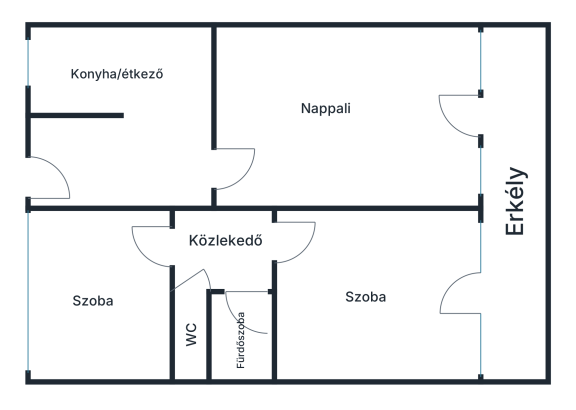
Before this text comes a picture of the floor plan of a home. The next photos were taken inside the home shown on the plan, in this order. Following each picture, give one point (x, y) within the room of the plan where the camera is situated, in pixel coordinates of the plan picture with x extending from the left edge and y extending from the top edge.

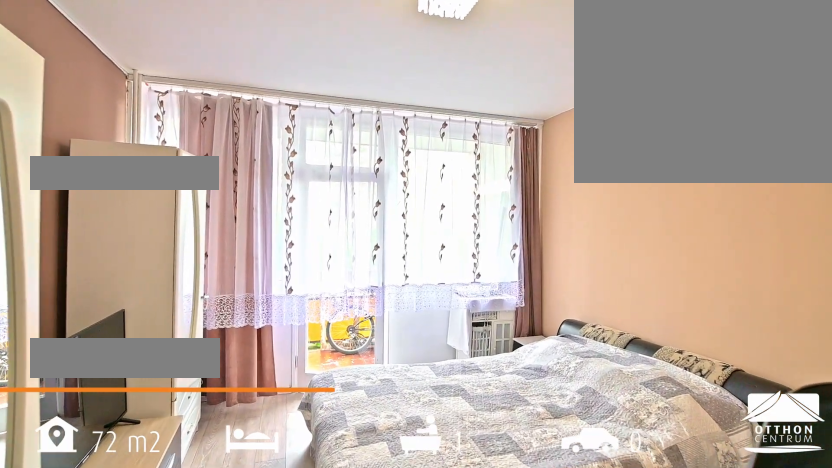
(366, 322)
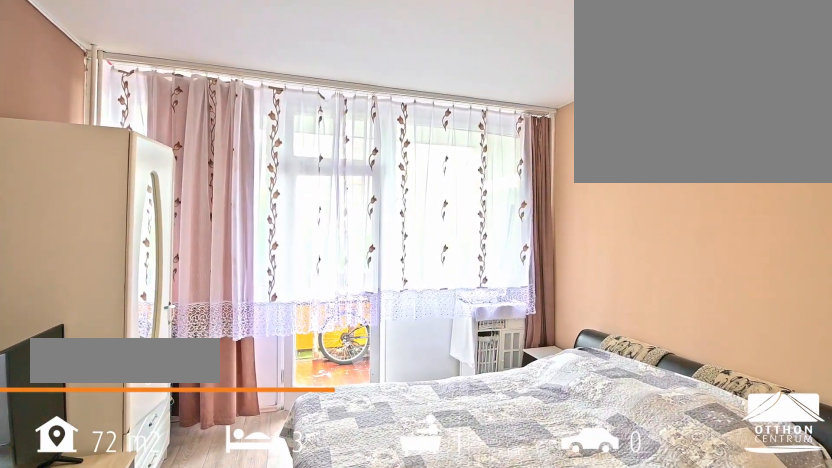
(366, 322)
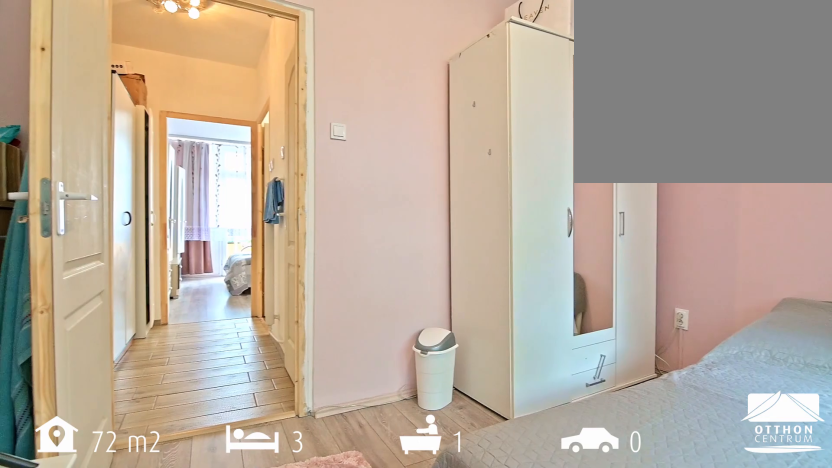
(96, 328)
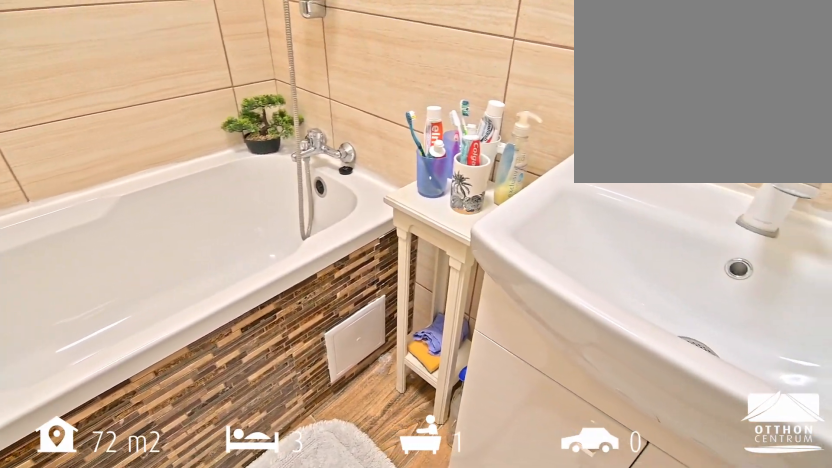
(258, 342)
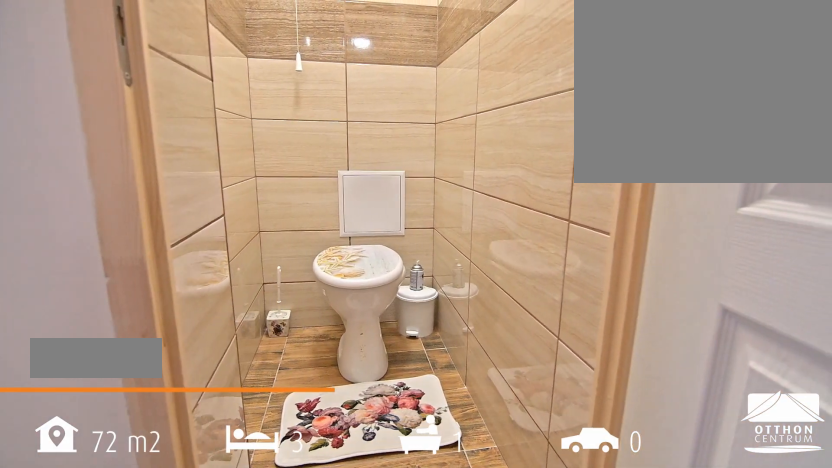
(192, 359)
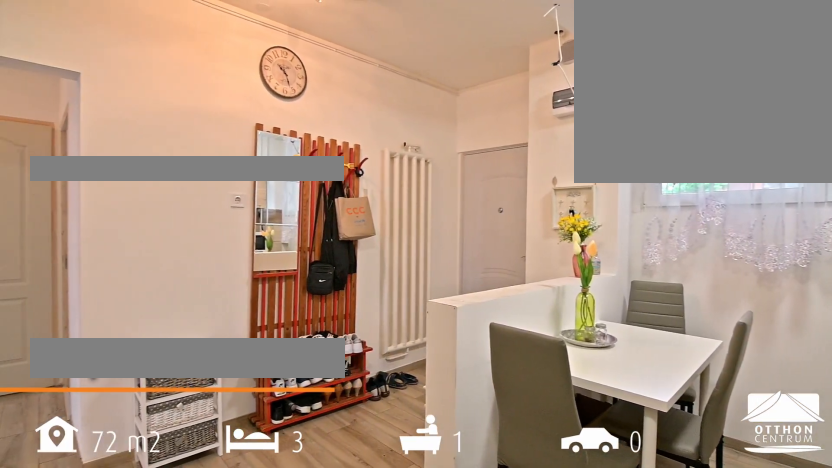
(122, 101)
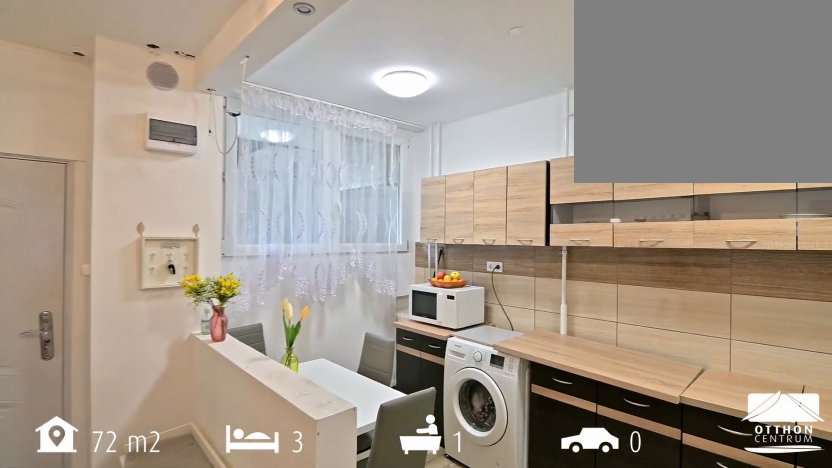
(122, 101)
